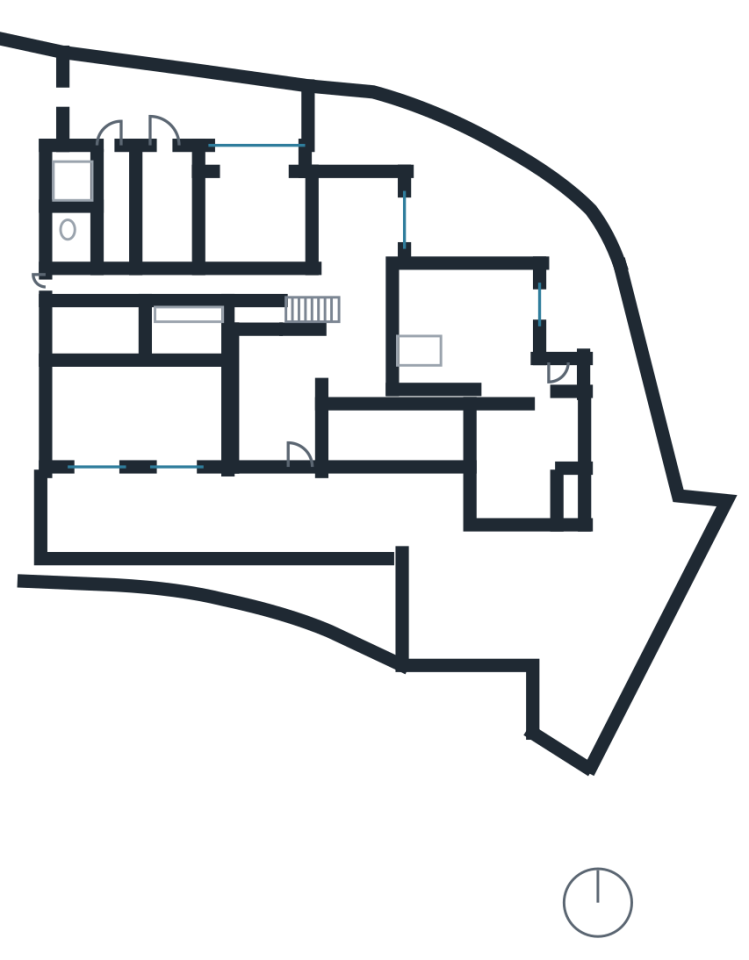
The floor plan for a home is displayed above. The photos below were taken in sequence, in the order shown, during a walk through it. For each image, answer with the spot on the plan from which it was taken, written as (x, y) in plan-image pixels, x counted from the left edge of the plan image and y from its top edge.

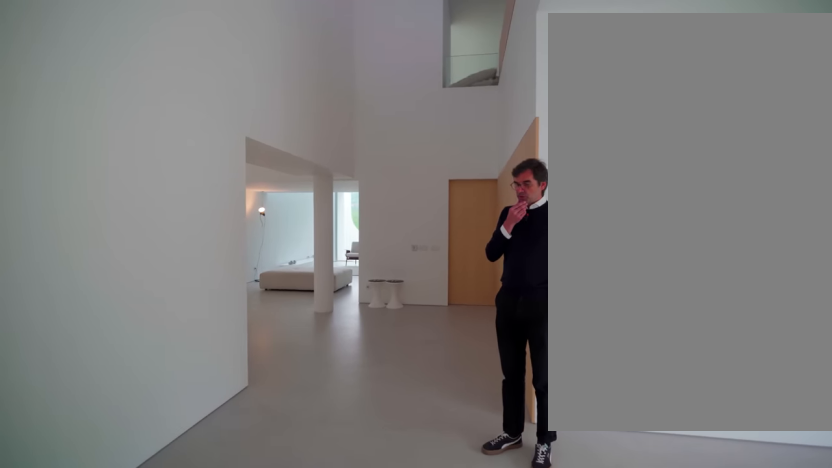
(254, 380)
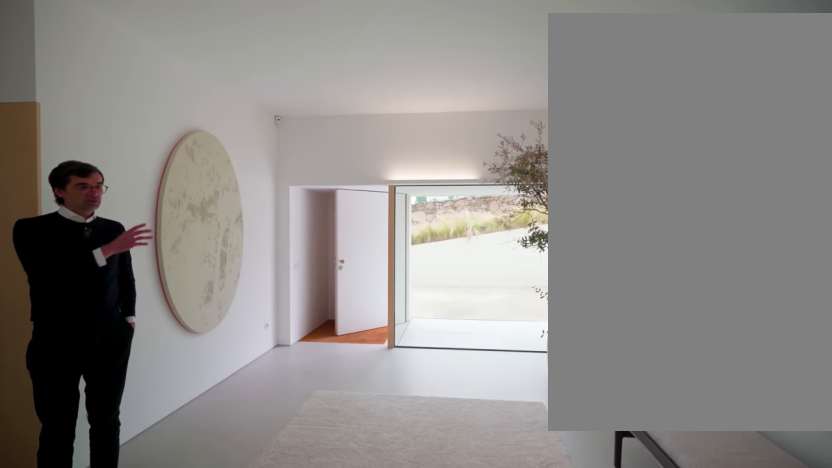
(260, 354)
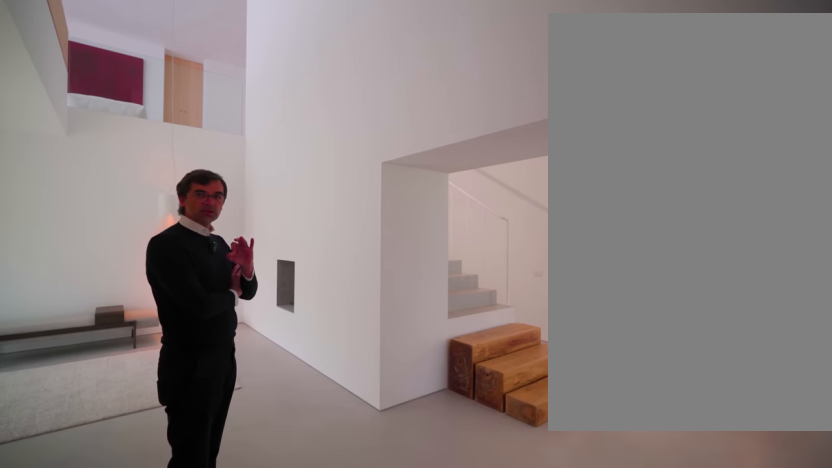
(370, 355)
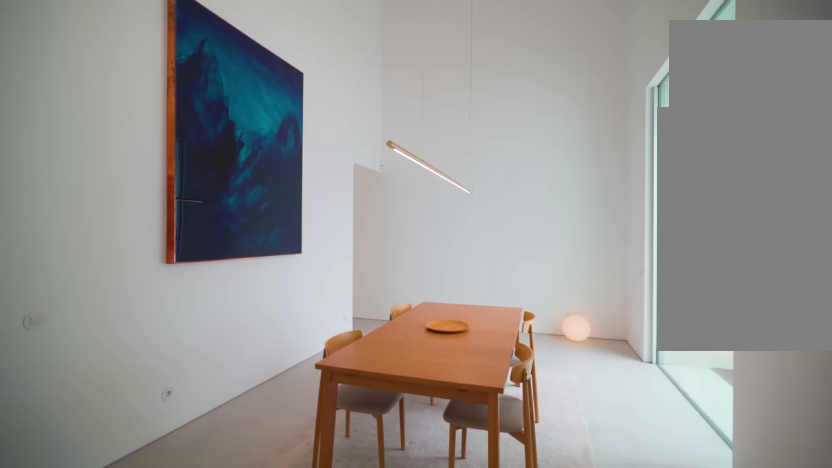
(382, 298)
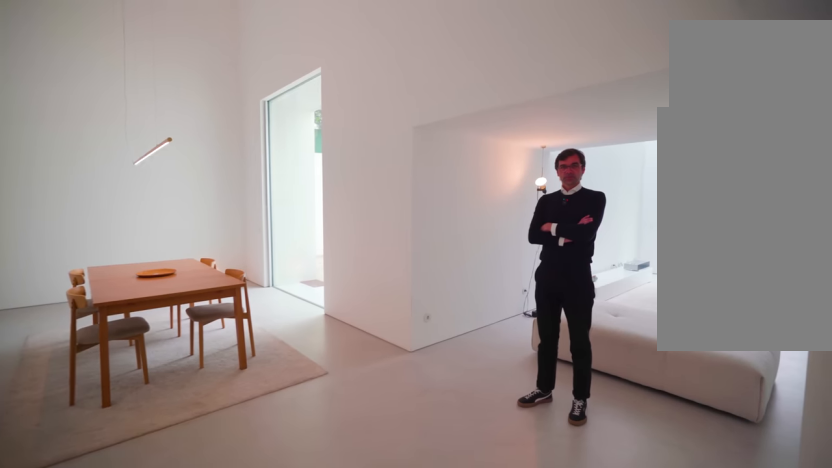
(351, 321)
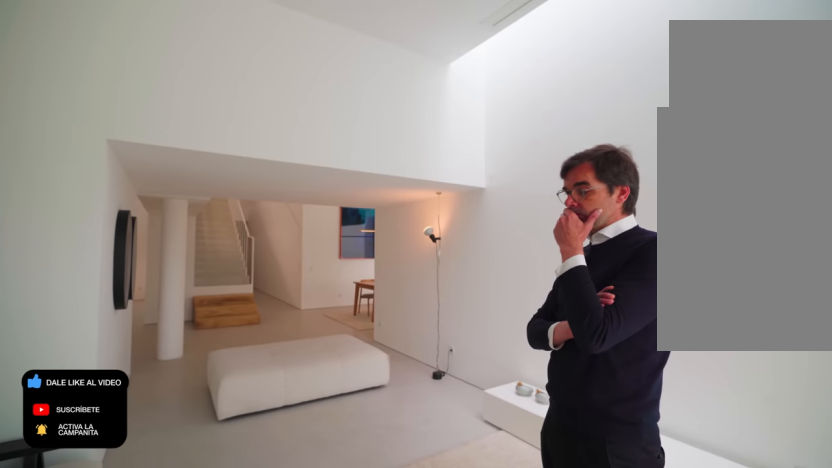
(515, 347)
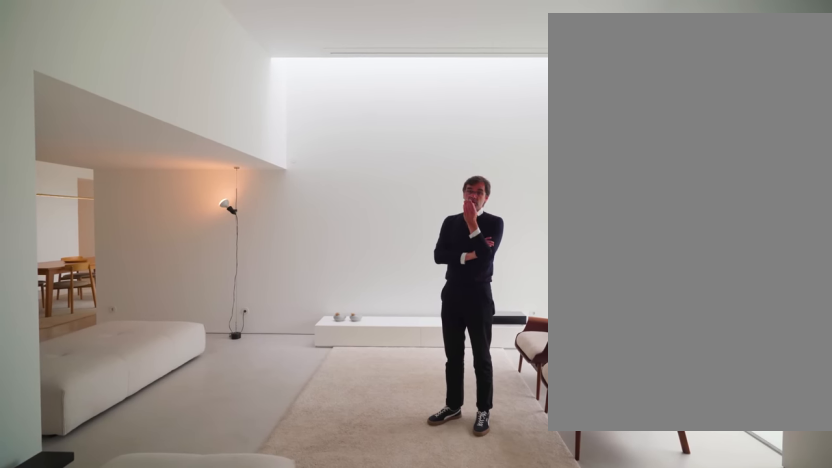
(495, 340)
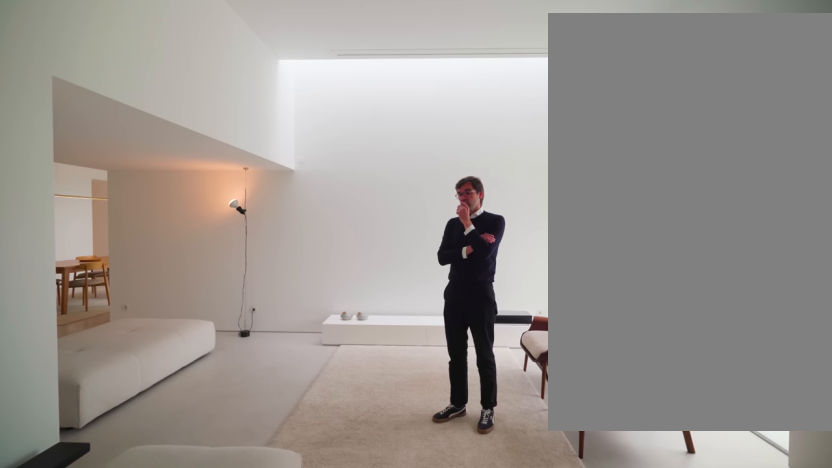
(495, 340)
